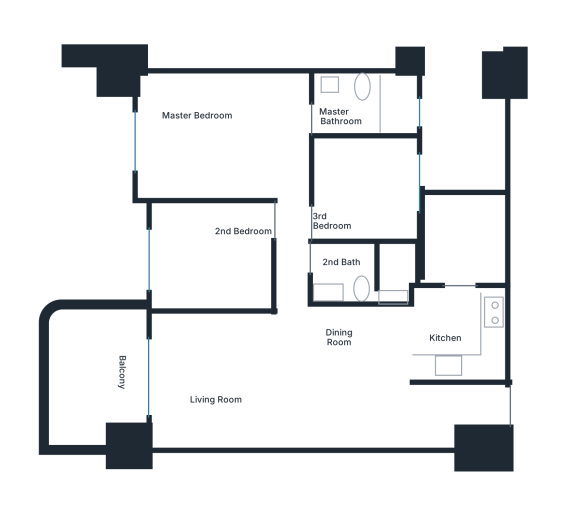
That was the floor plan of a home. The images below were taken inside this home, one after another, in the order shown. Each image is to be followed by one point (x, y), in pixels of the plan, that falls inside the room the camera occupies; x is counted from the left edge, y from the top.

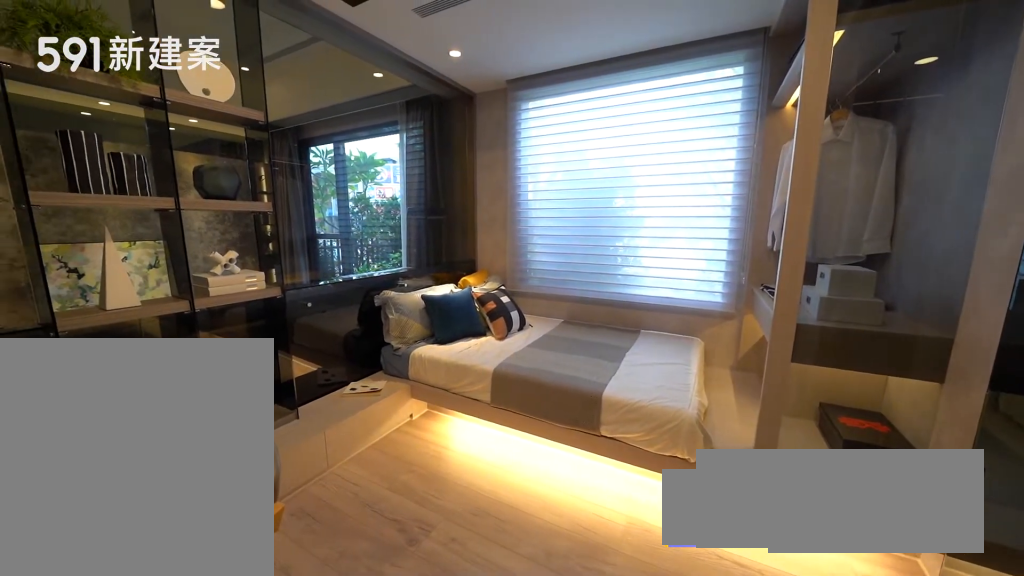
(208, 257)
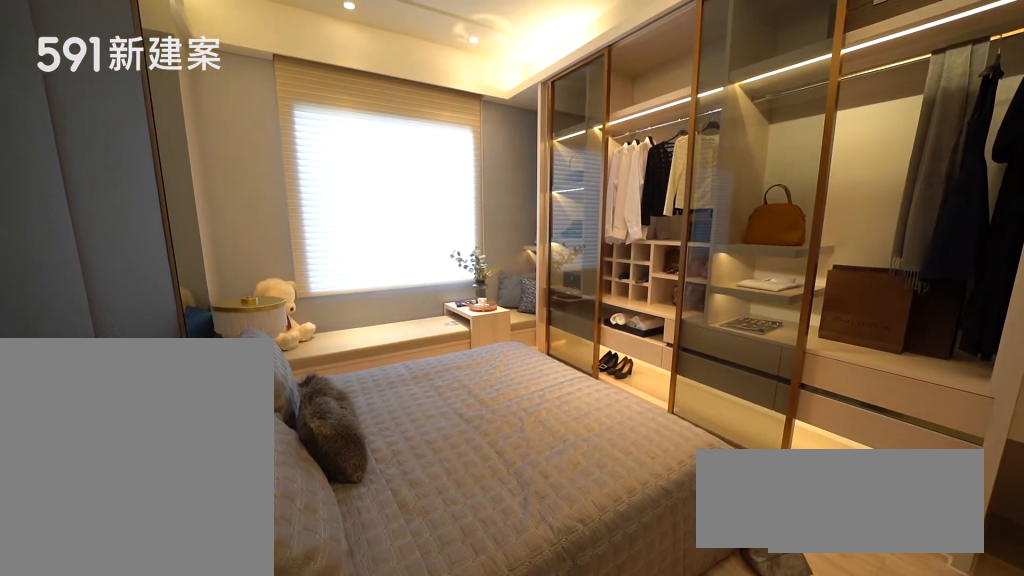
(222, 132)
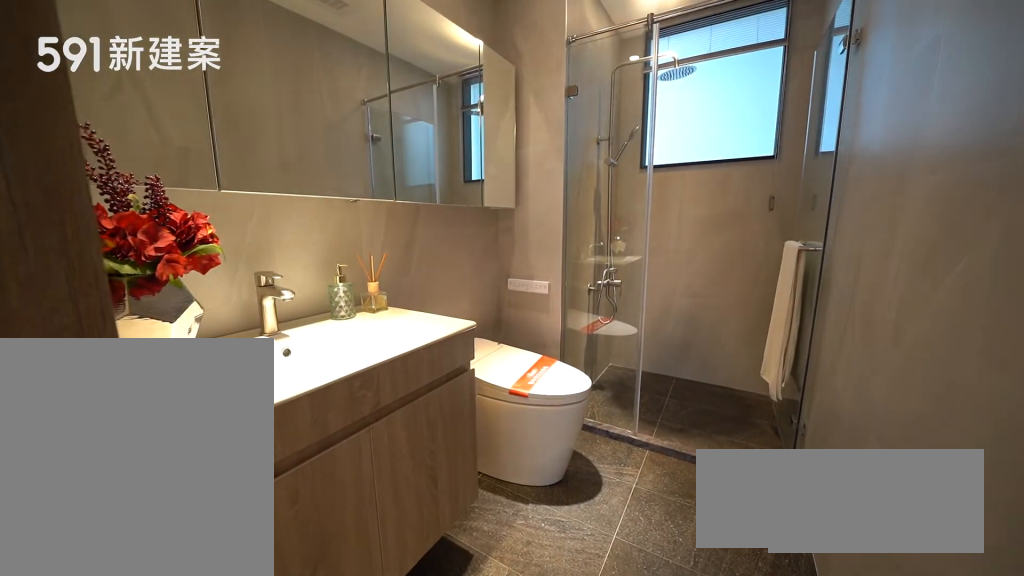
(369, 105)
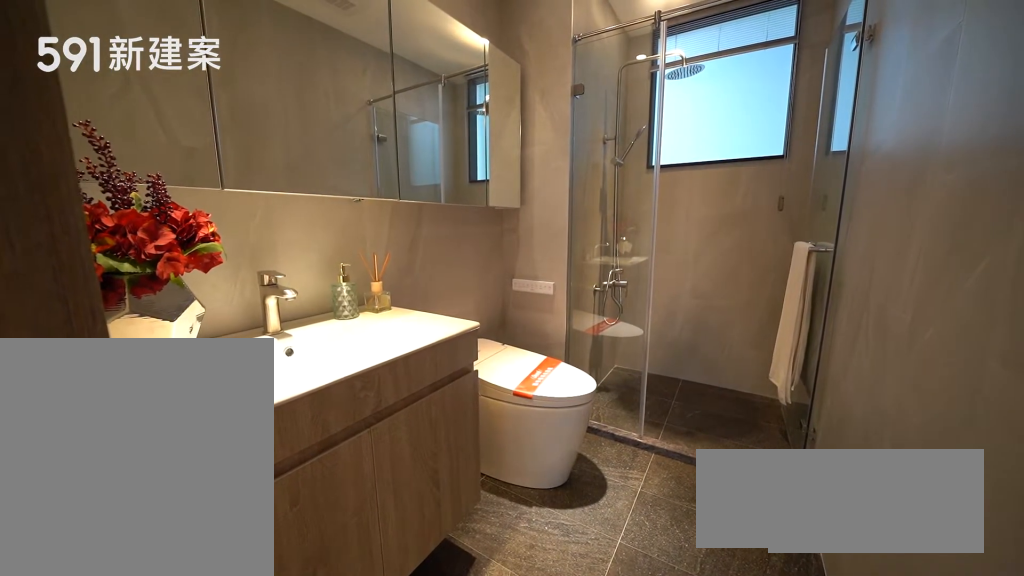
(369, 105)
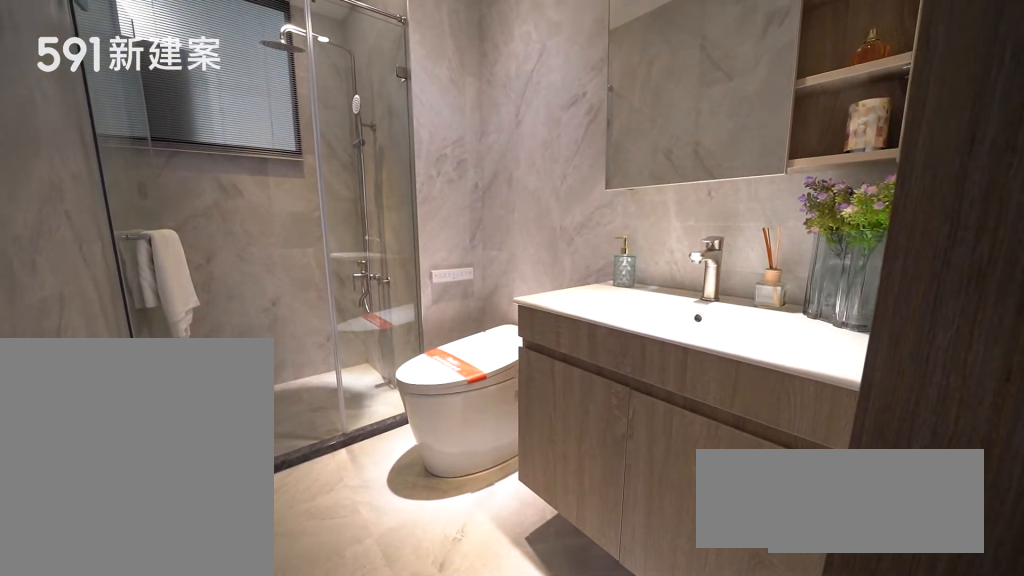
(366, 275)
